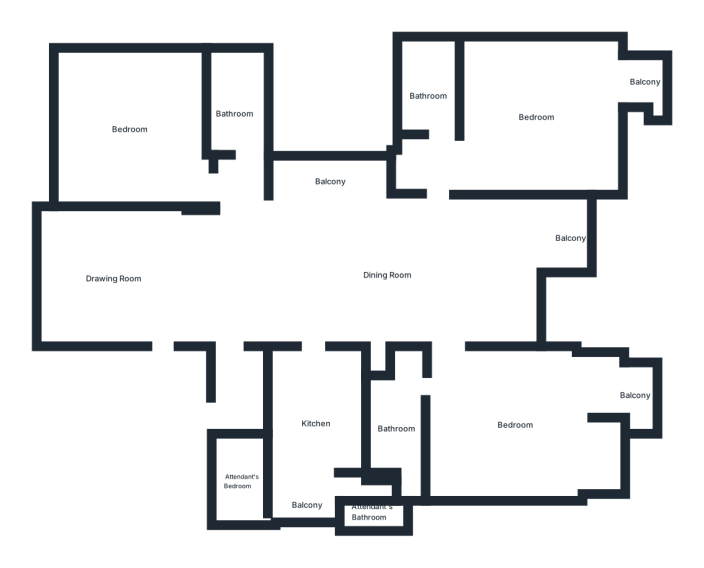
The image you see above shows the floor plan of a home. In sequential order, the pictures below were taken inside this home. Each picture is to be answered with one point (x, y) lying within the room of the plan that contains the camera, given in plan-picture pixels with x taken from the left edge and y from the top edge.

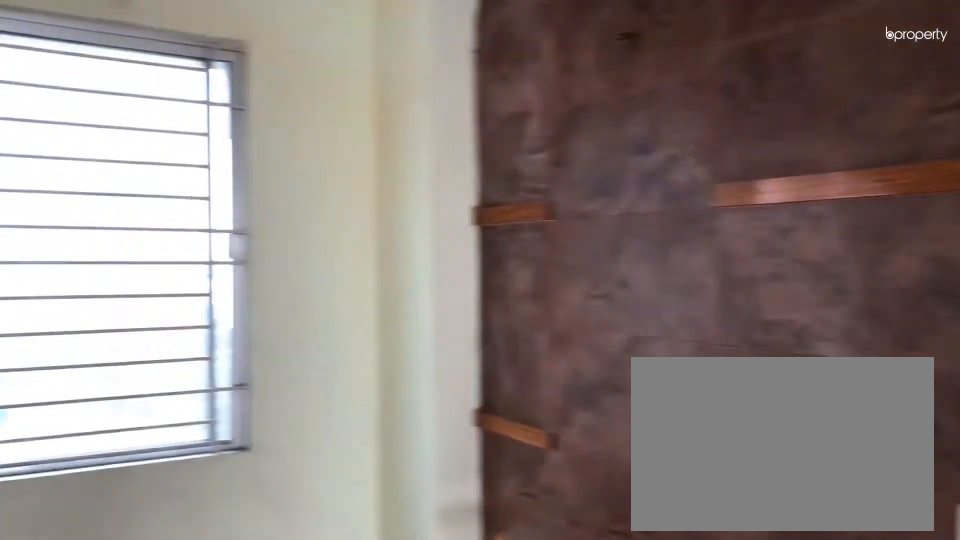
(102, 275)
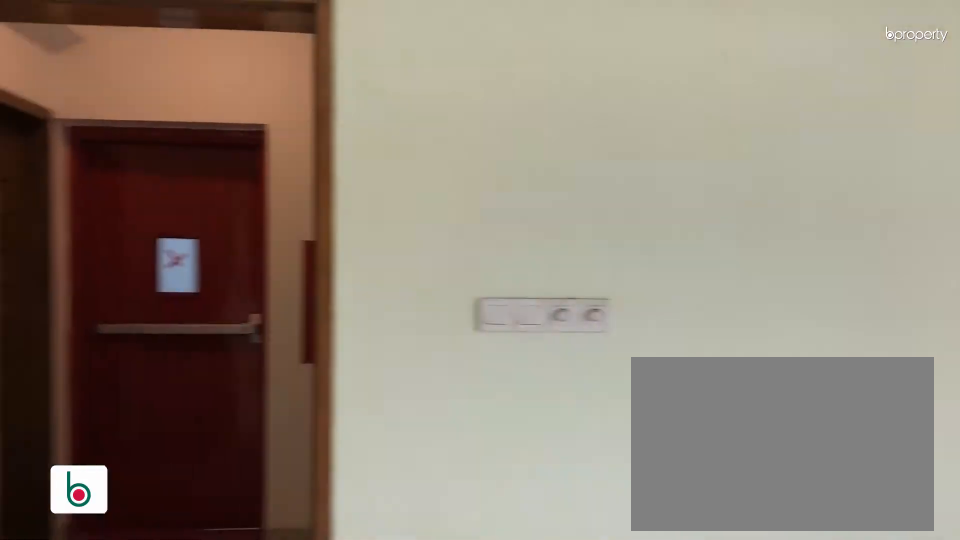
(102, 275)
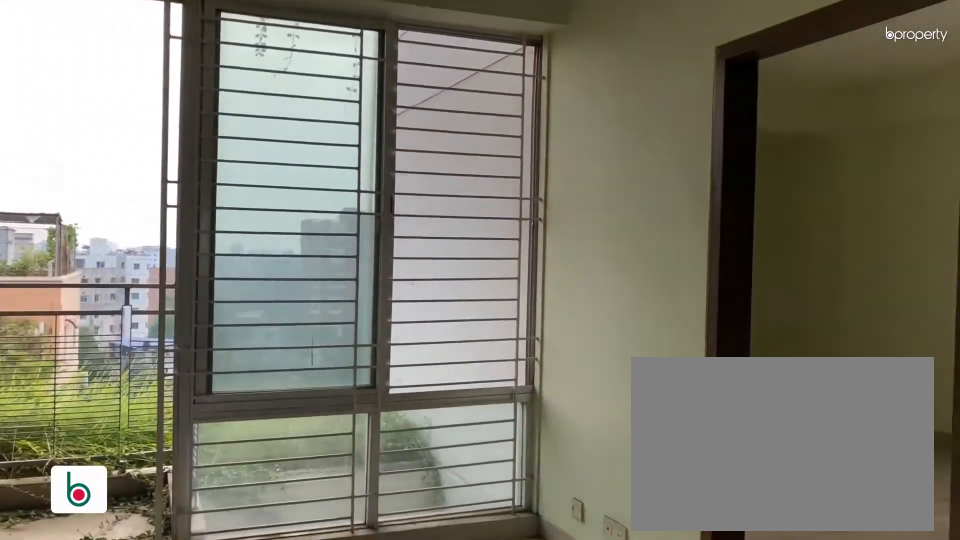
(423, 276)
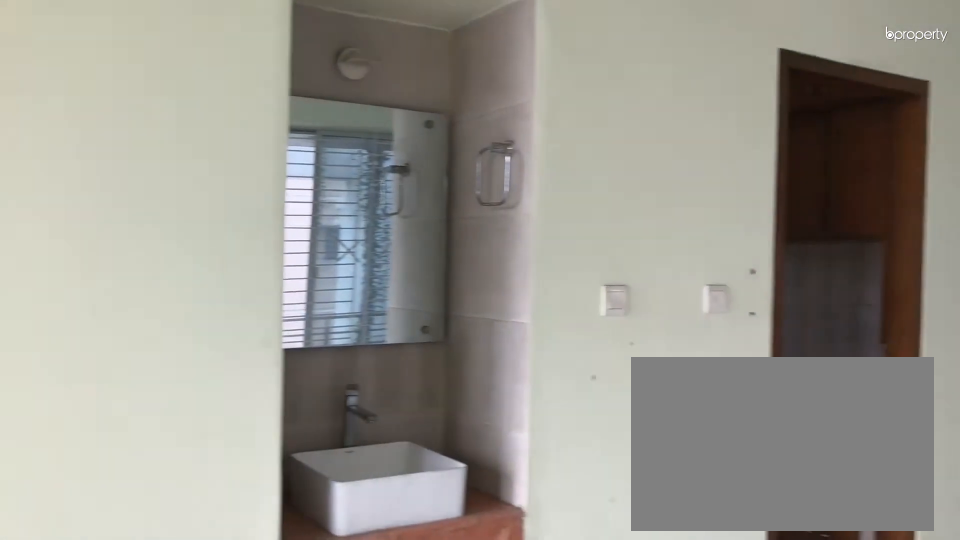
(423, 276)
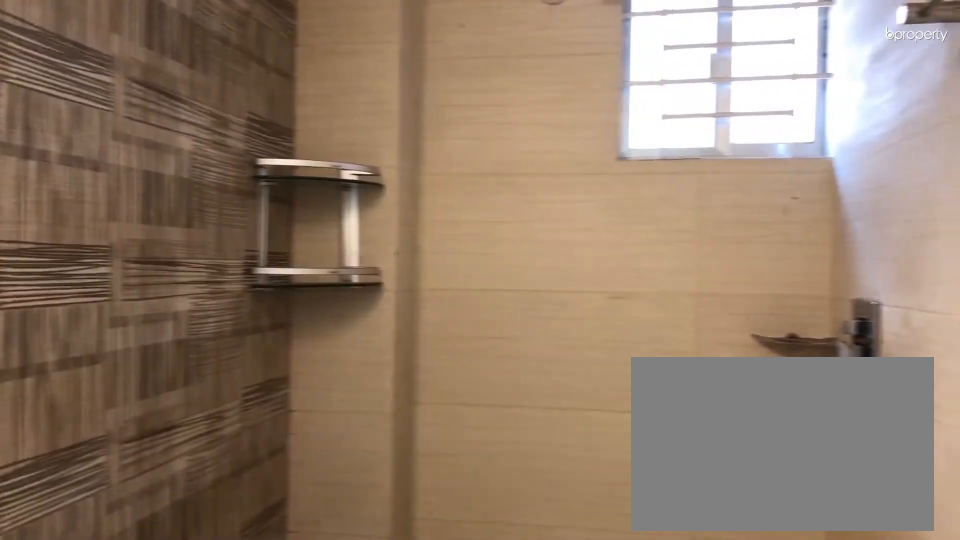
(236, 101)
